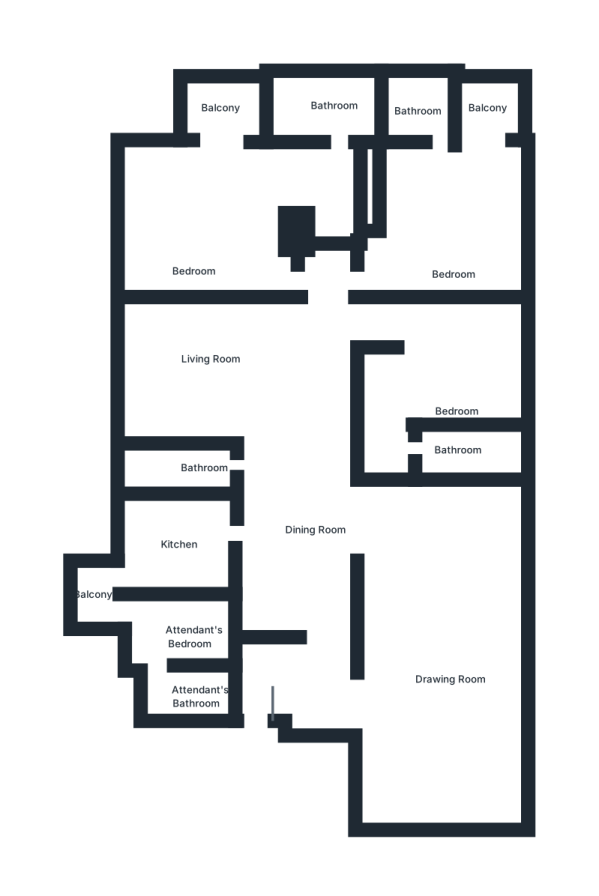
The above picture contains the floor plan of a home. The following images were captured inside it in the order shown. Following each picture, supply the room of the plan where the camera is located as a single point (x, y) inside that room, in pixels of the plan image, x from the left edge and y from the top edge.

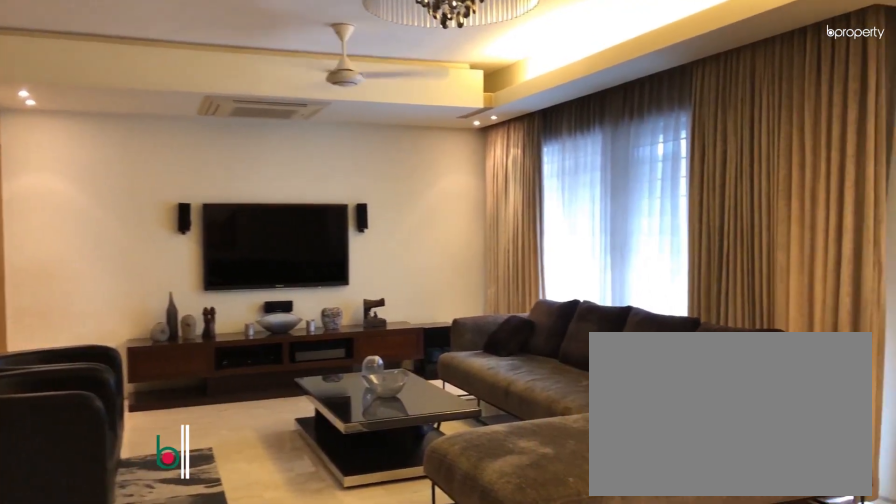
(440, 640)
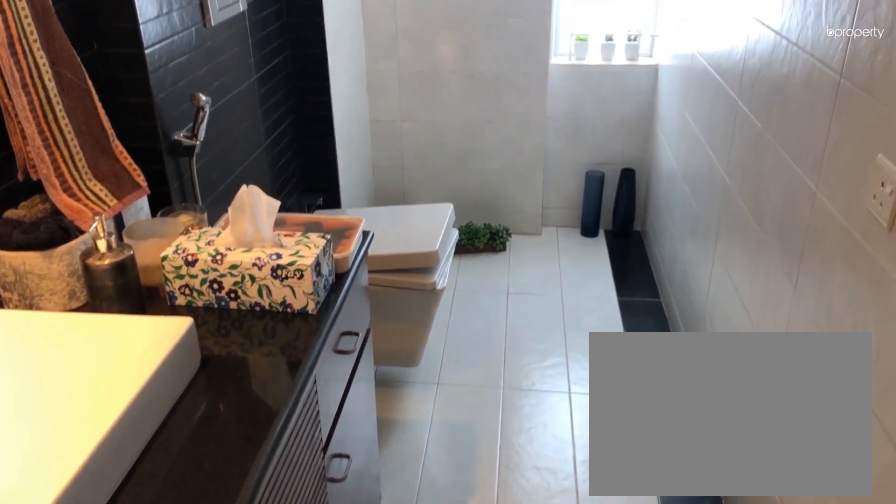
(178, 467)
